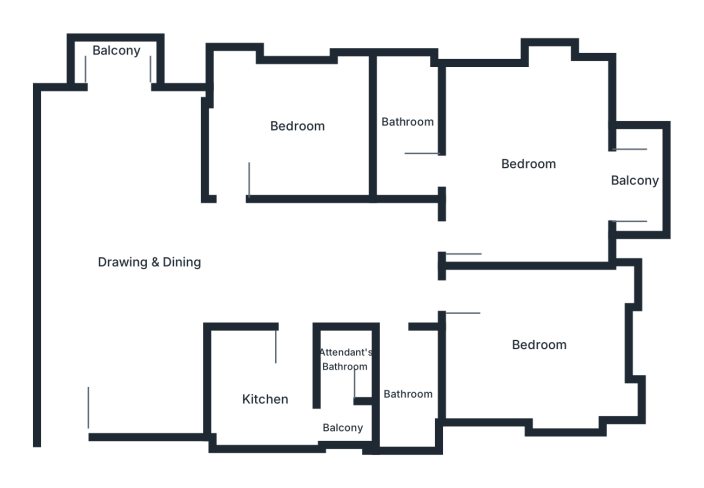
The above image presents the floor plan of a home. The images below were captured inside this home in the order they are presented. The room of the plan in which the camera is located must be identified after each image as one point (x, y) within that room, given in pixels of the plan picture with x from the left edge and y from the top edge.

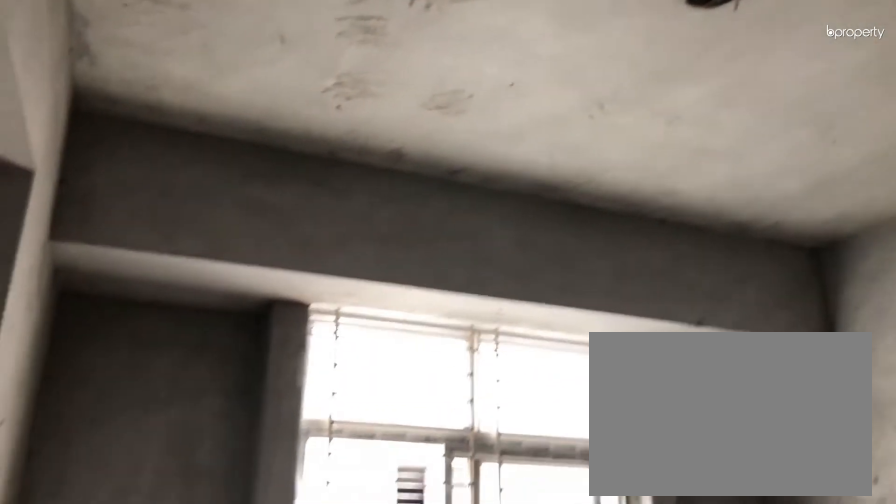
(297, 129)
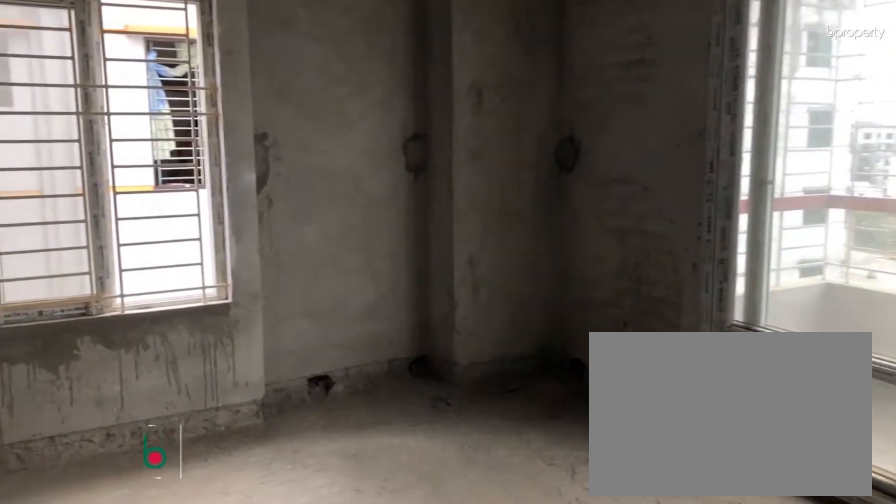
(529, 160)
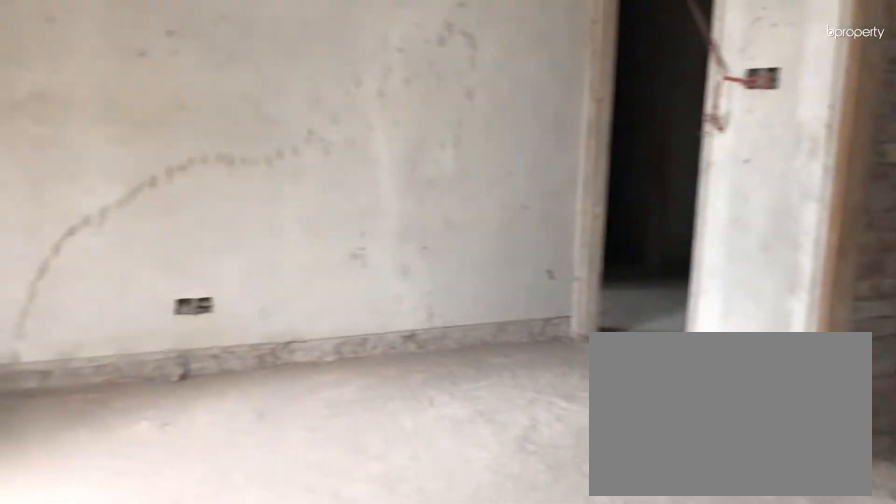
(535, 162)
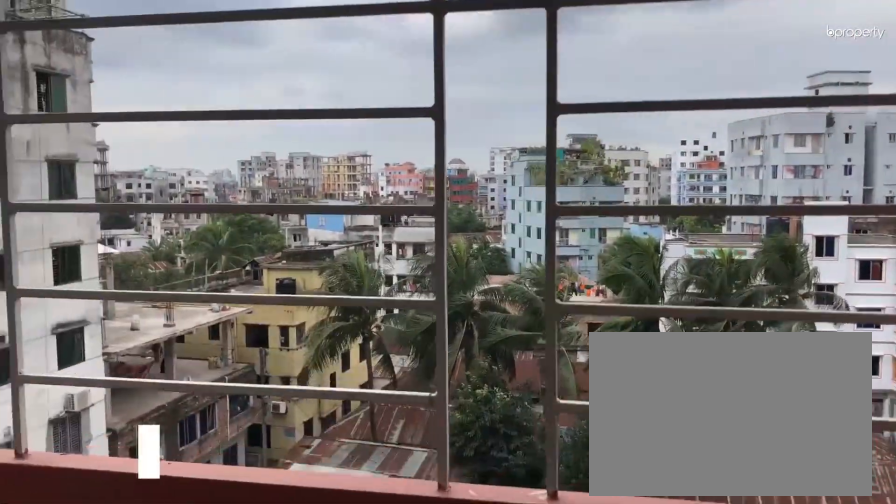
(634, 176)
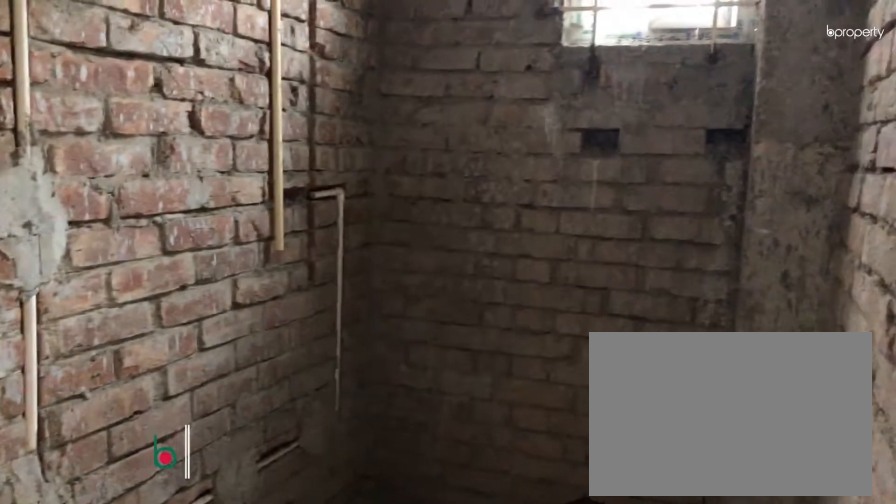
(408, 122)
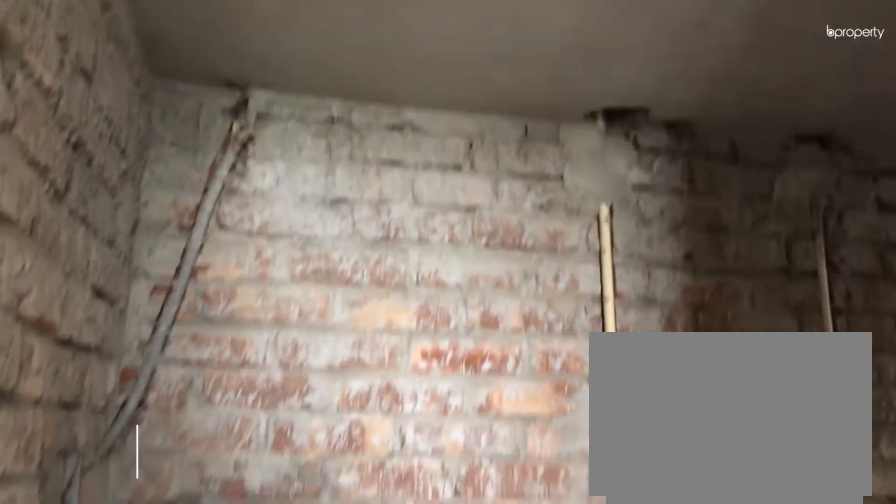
(408, 122)
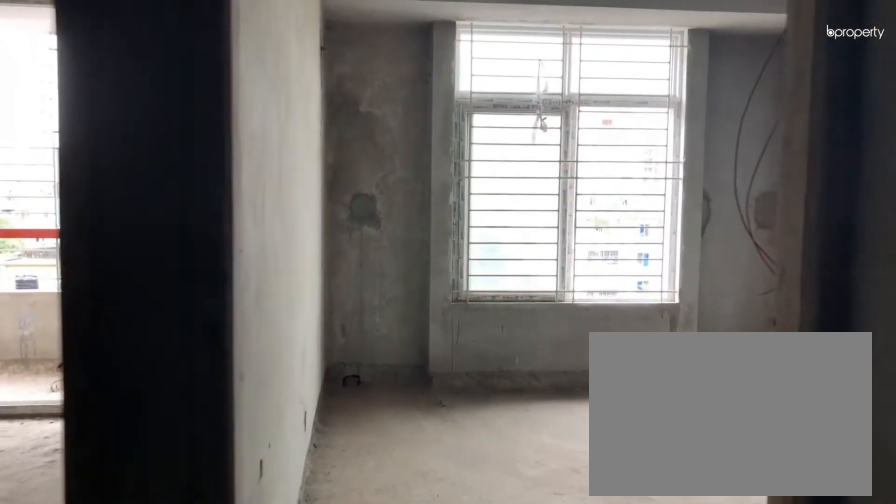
(429, 237)
